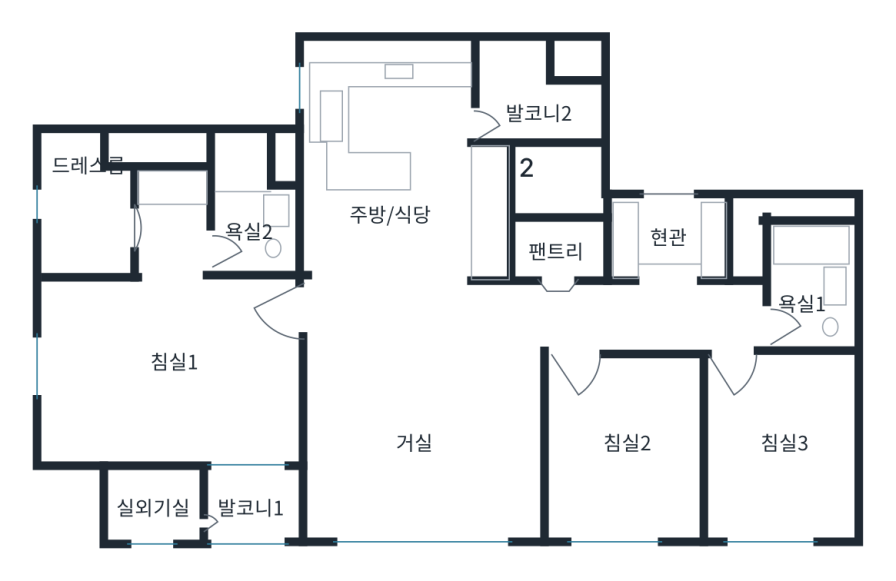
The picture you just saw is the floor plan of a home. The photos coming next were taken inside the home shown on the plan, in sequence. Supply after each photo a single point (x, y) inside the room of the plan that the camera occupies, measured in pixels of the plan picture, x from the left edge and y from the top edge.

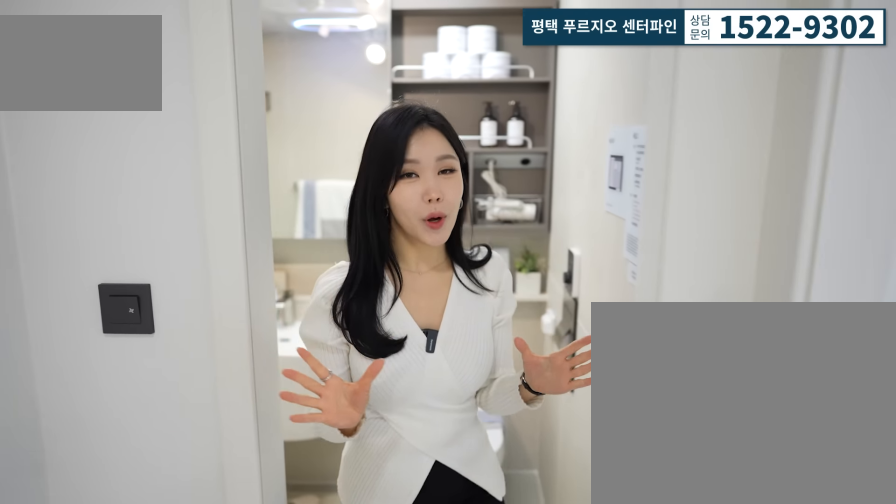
(800, 298)
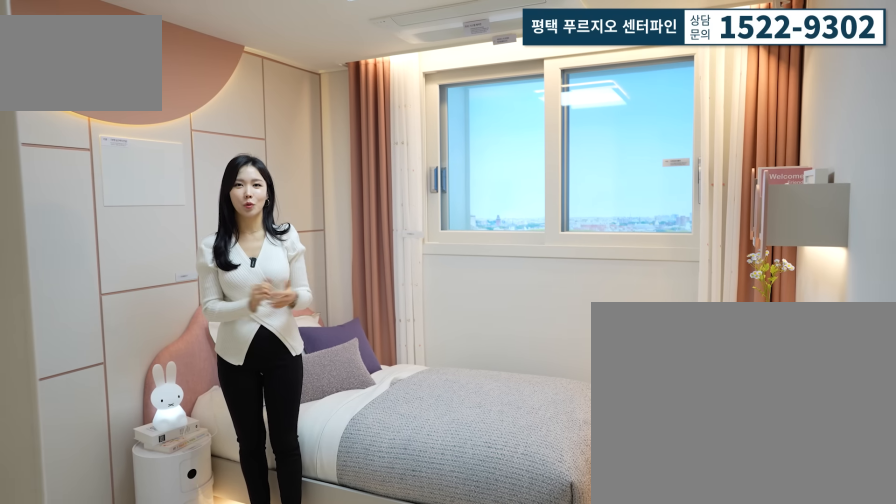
(789, 440)
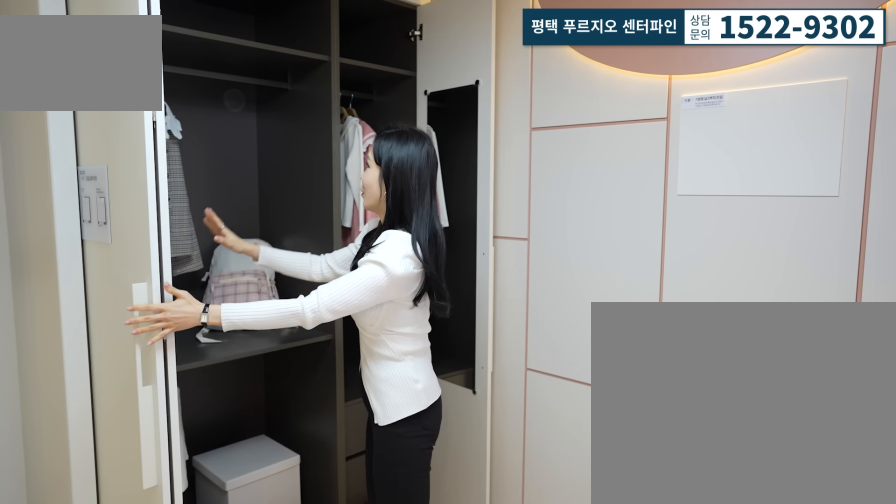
(789, 440)
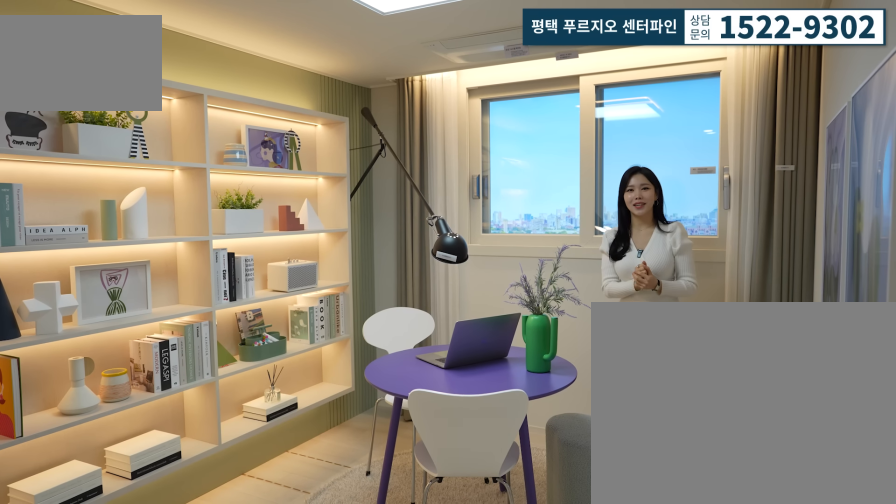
(621, 440)
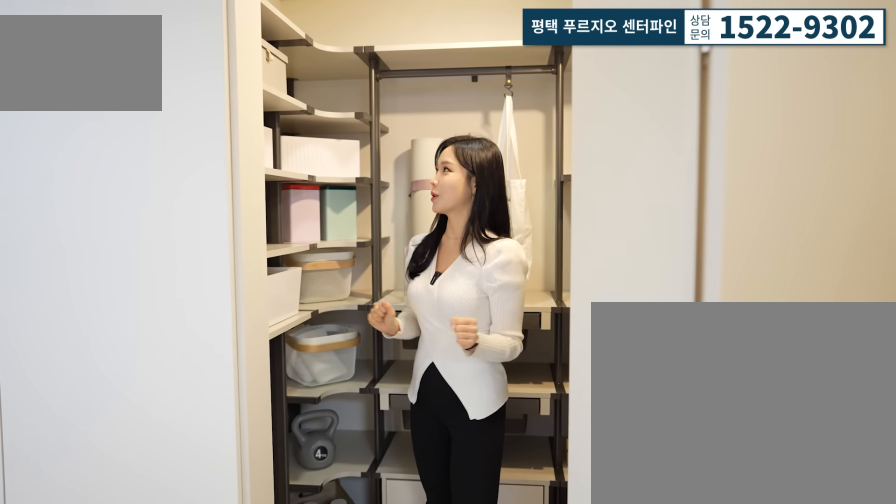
(560, 282)
